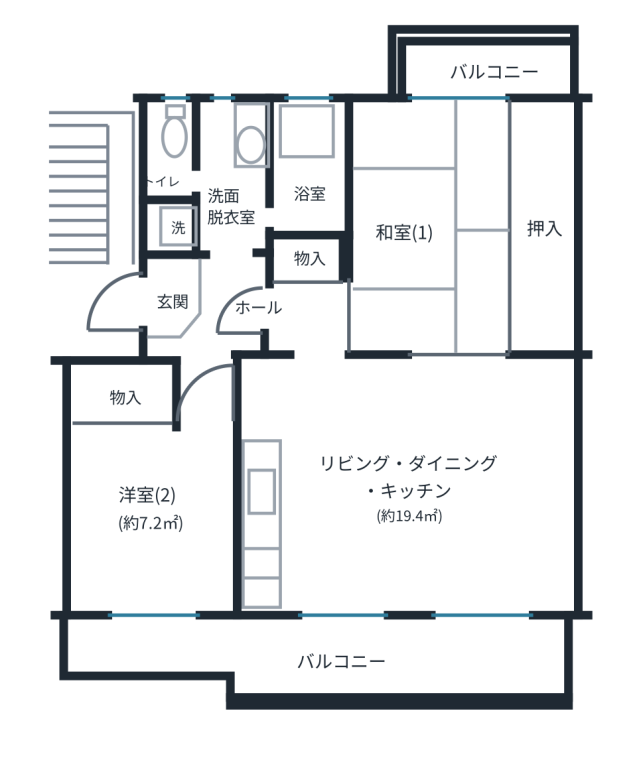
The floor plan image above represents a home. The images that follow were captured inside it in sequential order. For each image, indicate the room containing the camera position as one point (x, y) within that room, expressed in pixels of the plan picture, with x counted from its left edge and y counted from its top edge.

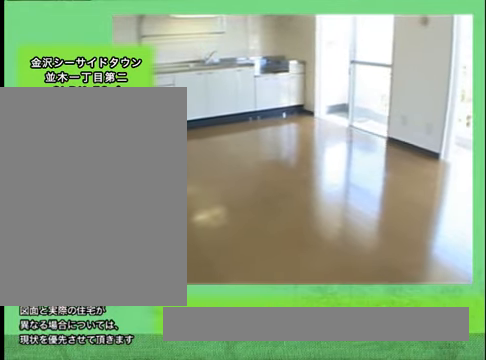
(416, 486)
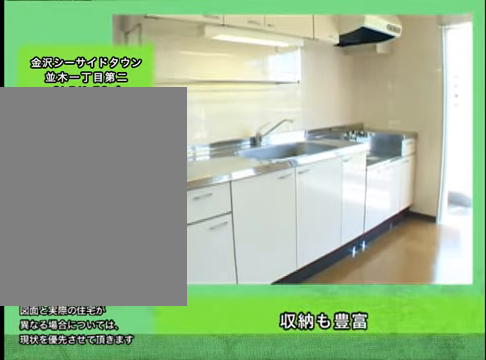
(267, 505)
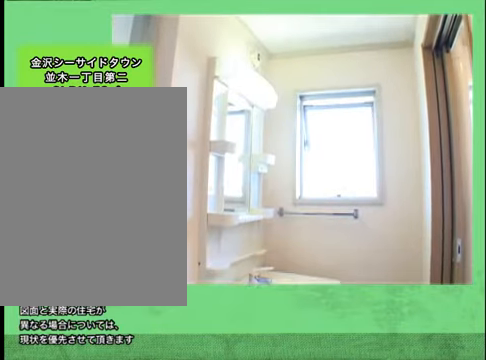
(241, 145)
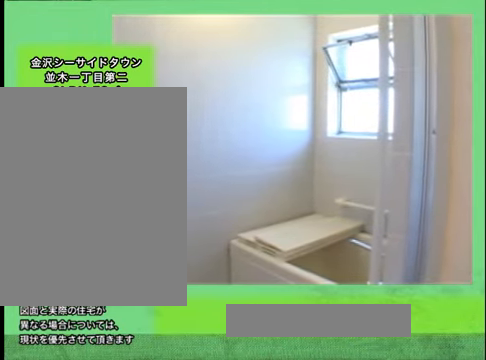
(309, 178)
